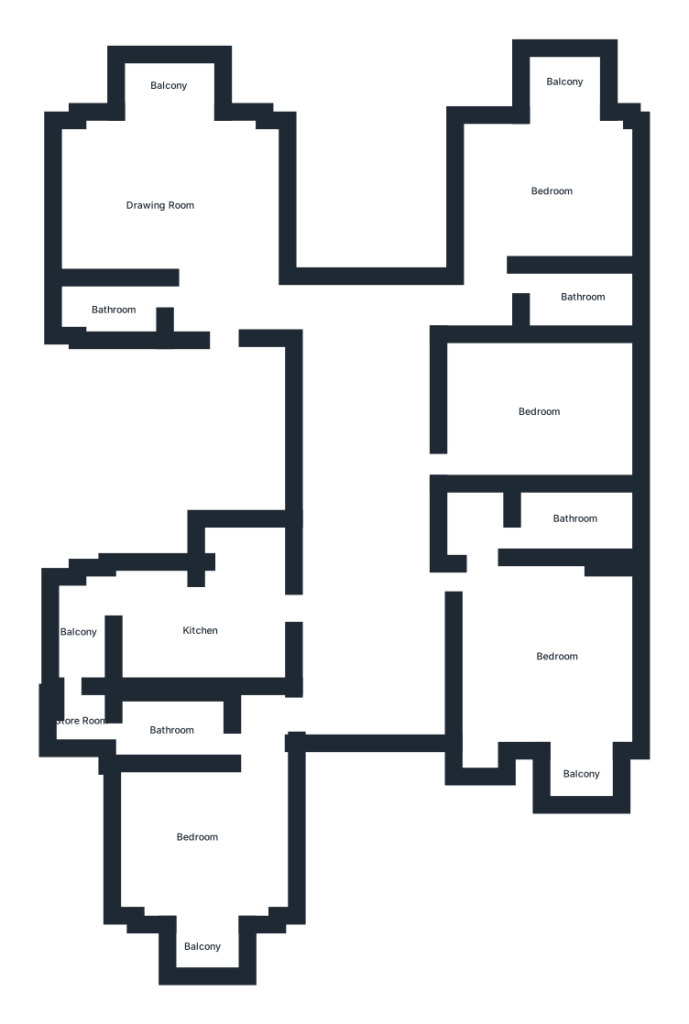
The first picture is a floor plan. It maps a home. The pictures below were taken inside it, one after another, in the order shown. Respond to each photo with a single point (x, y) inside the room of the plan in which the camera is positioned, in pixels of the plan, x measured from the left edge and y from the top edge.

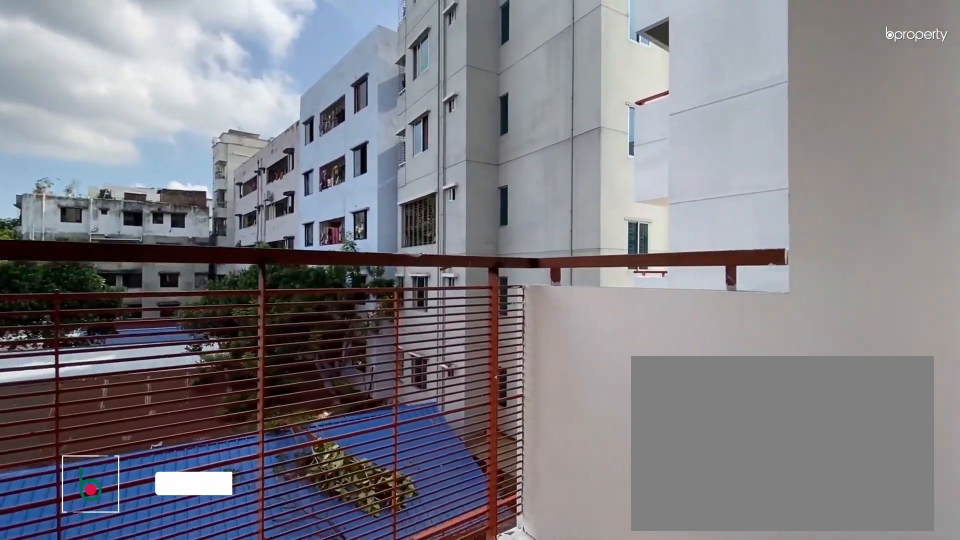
(580, 773)
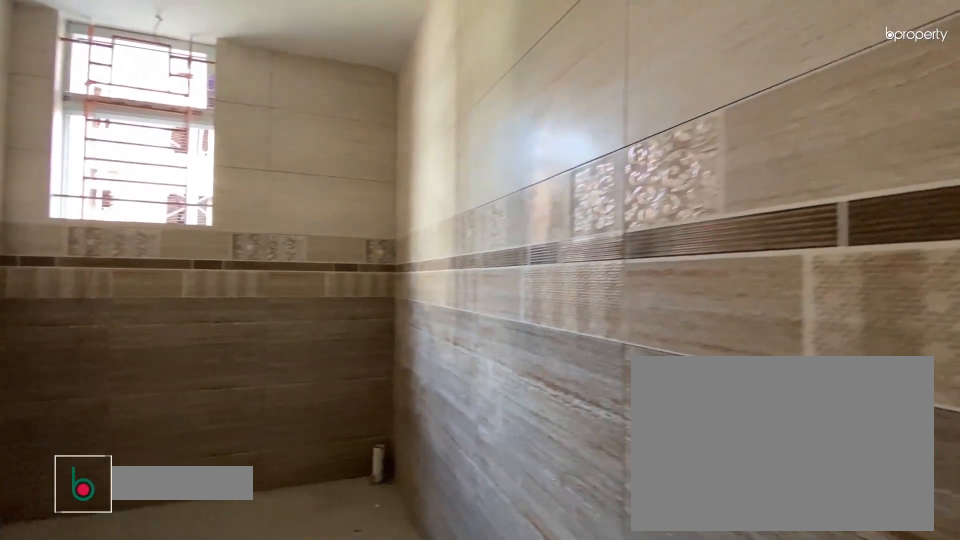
(574, 521)
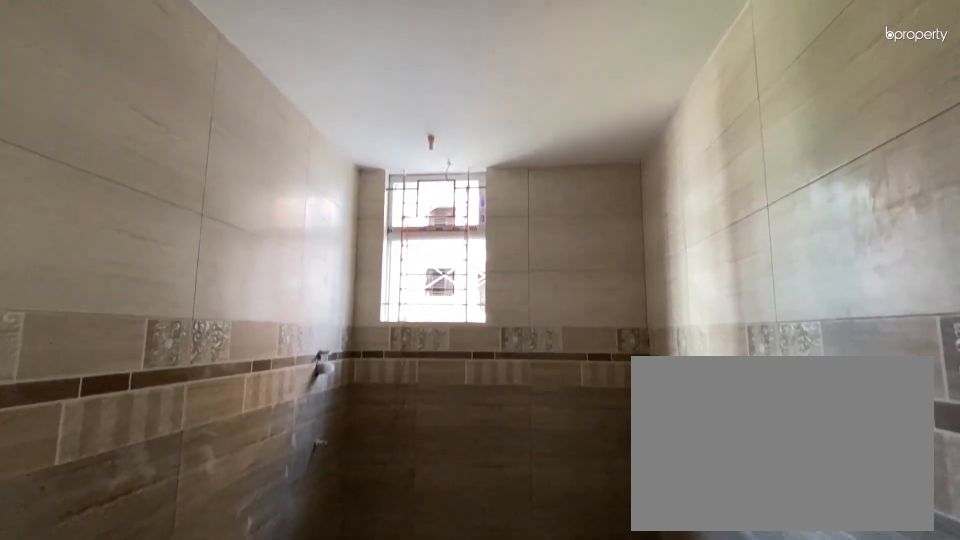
(574, 521)
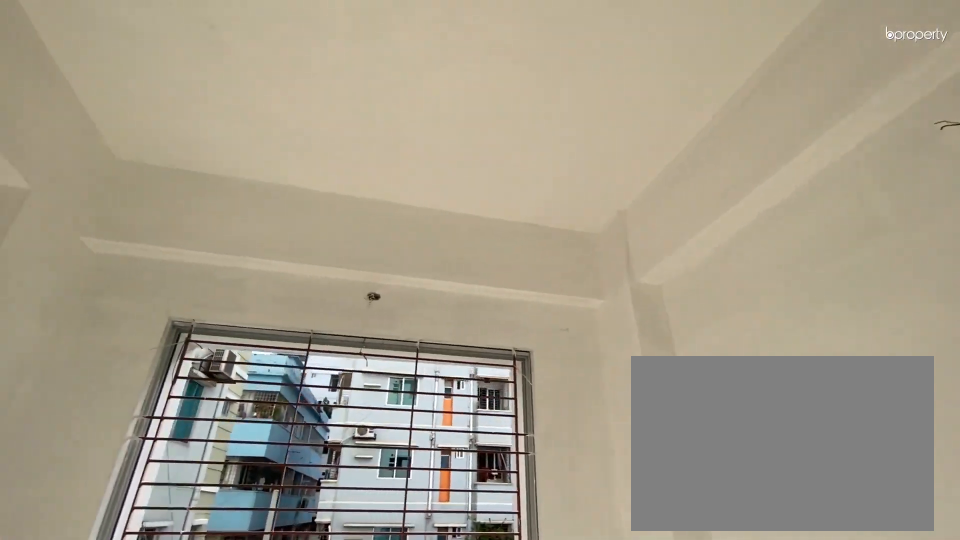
(201, 842)
